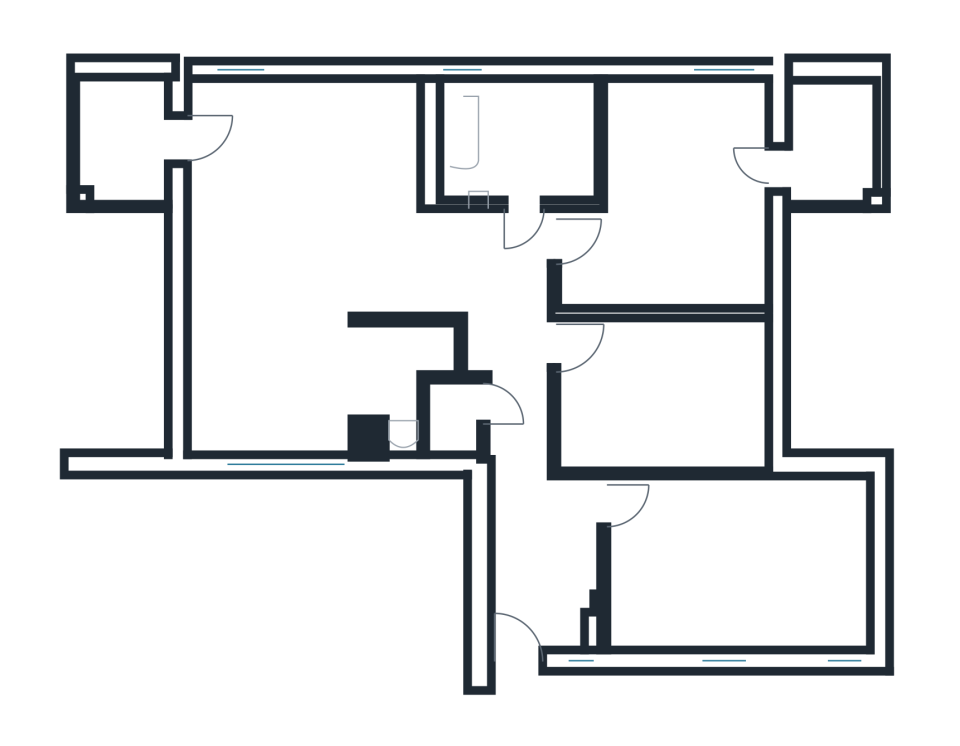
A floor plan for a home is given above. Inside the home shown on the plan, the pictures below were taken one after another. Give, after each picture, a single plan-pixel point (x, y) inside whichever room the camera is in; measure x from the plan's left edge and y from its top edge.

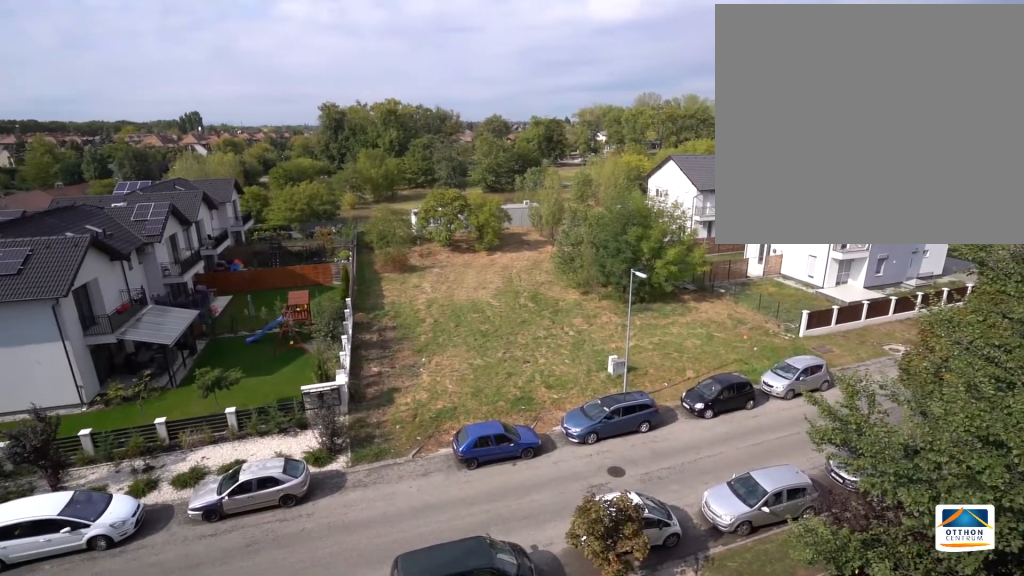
(119, 139)
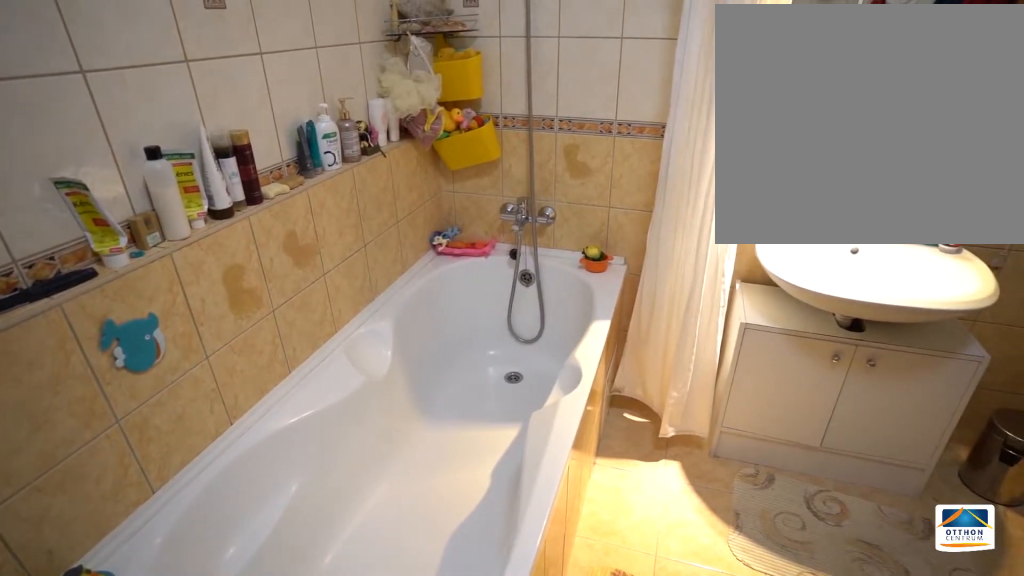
(526, 143)
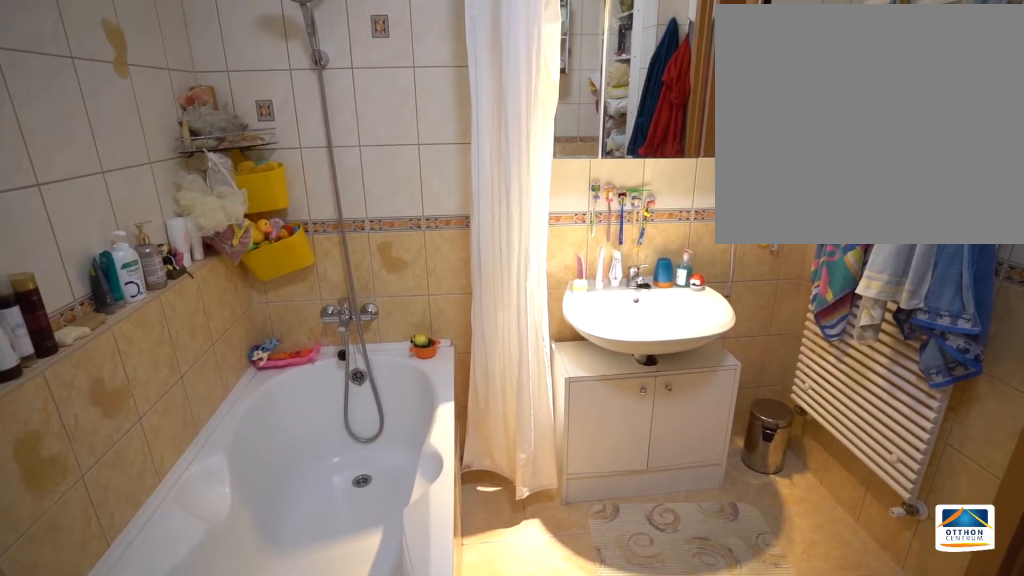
(525, 143)
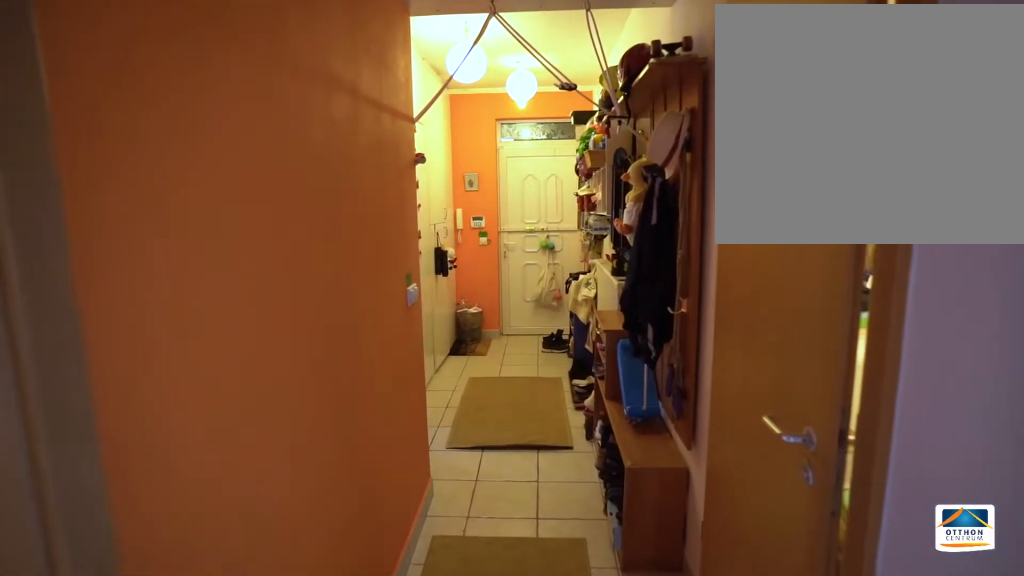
(522, 527)
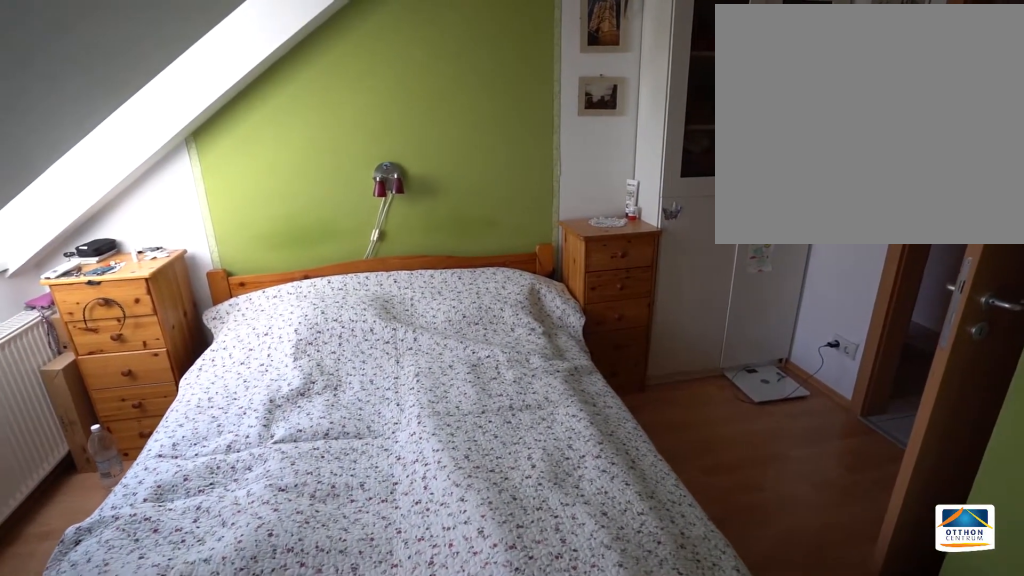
(694, 185)
